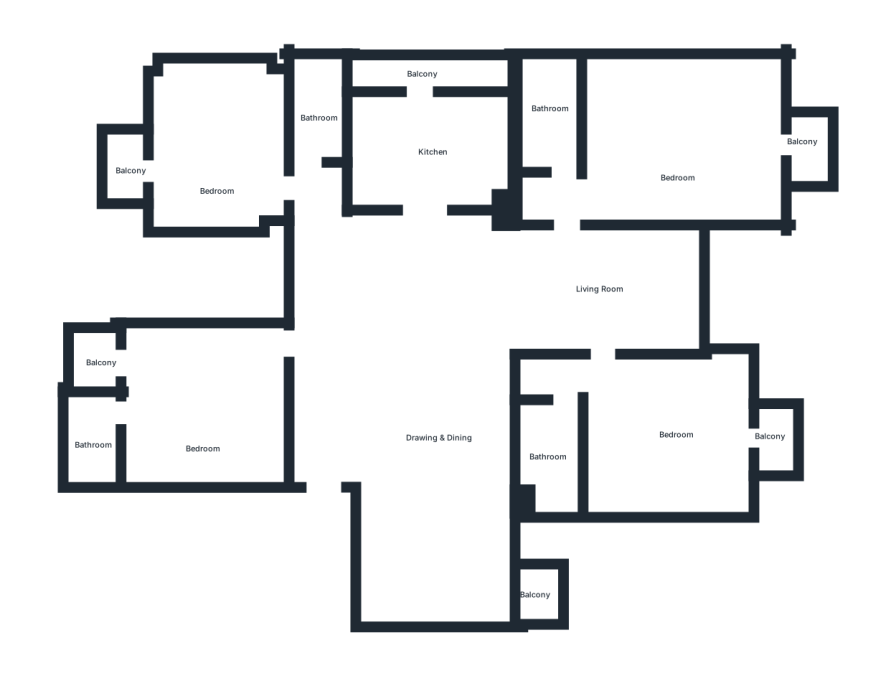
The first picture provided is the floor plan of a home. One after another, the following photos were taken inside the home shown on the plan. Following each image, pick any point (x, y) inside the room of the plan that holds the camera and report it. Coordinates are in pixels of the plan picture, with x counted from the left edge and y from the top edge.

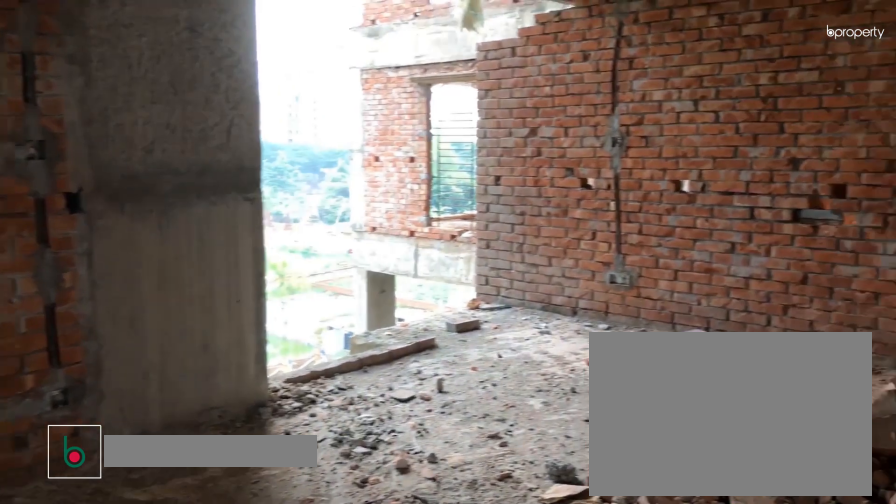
(421, 433)
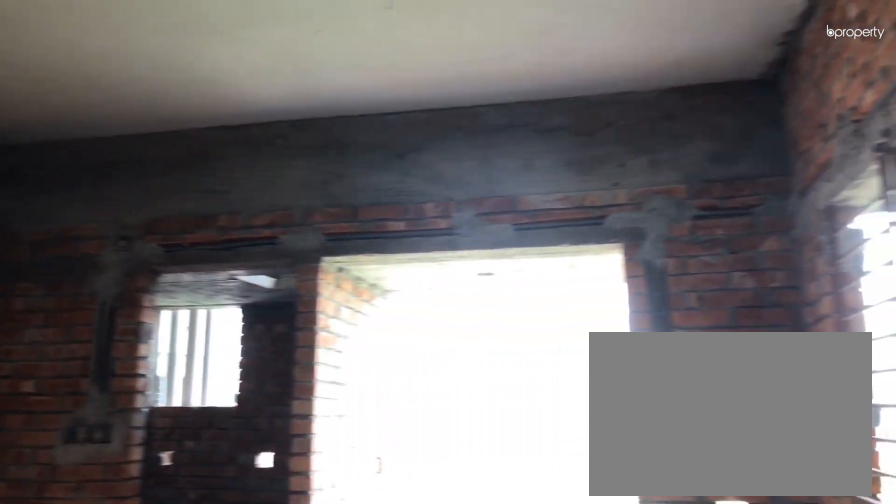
(189, 415)
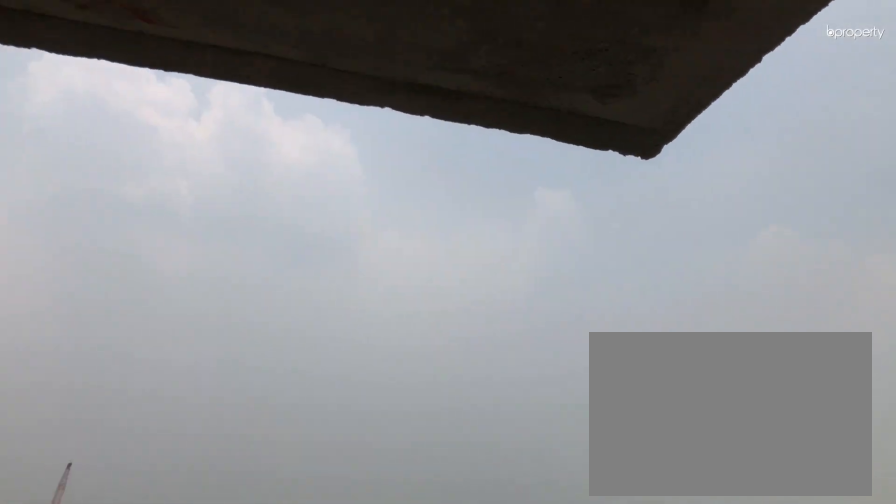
(91, 359)
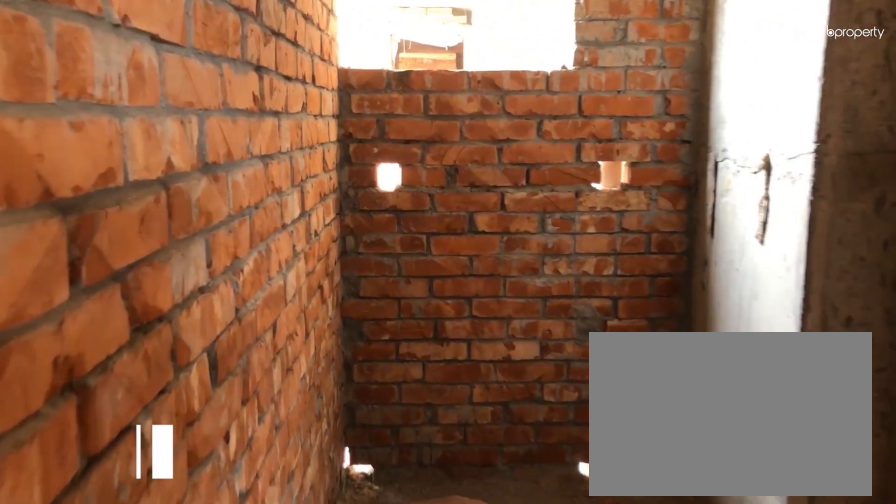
(547, 469)
